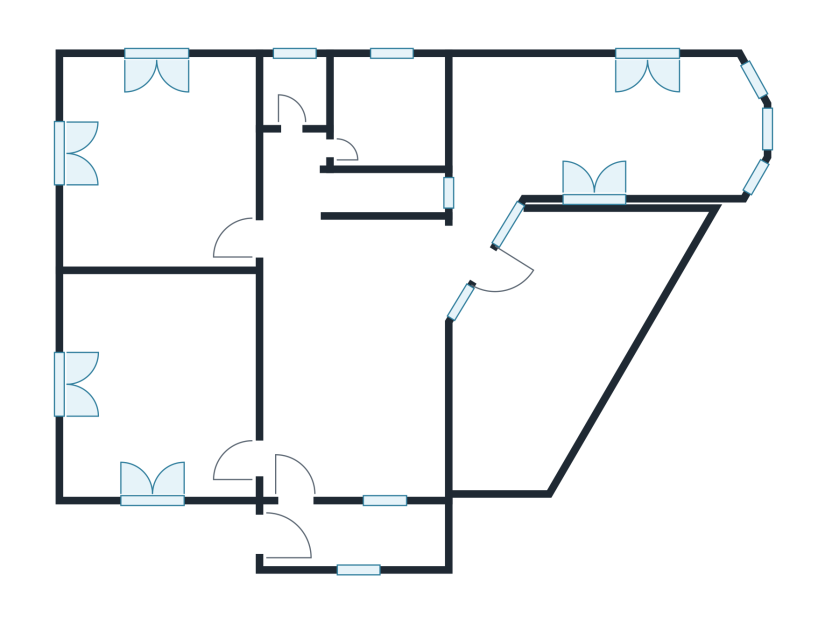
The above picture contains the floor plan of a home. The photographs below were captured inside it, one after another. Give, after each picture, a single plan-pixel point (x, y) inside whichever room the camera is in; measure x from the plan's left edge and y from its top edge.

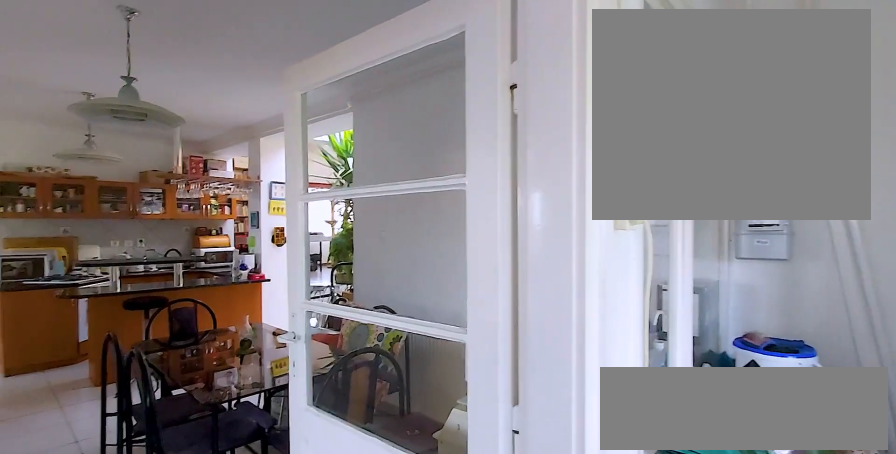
(355, 540)
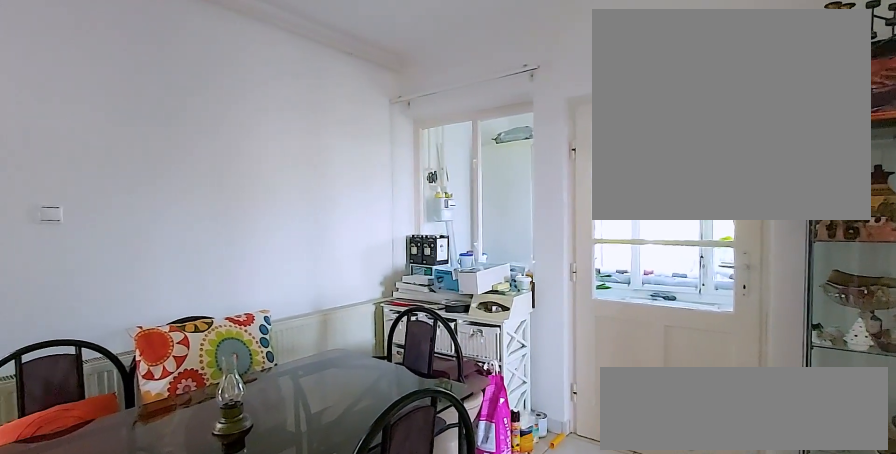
(355, 369)
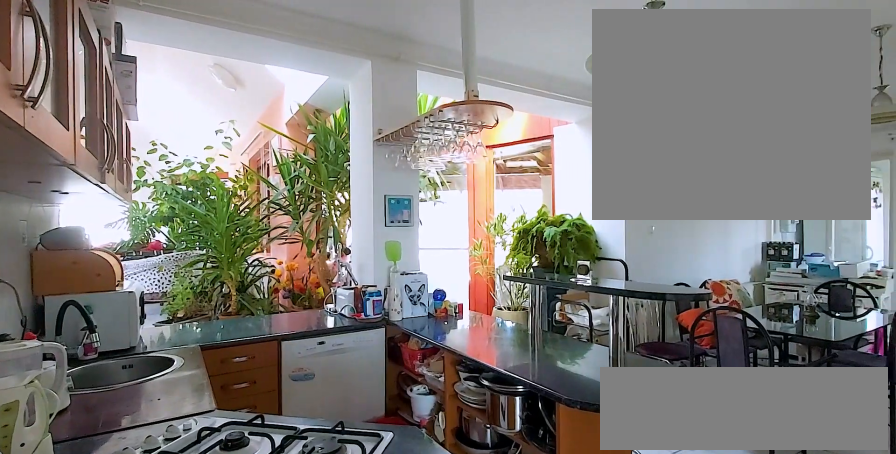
(355, 369)
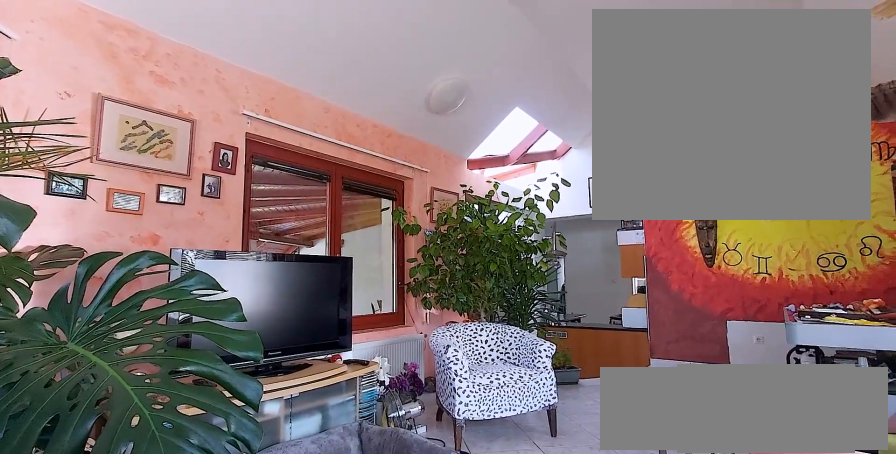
(615, 128)
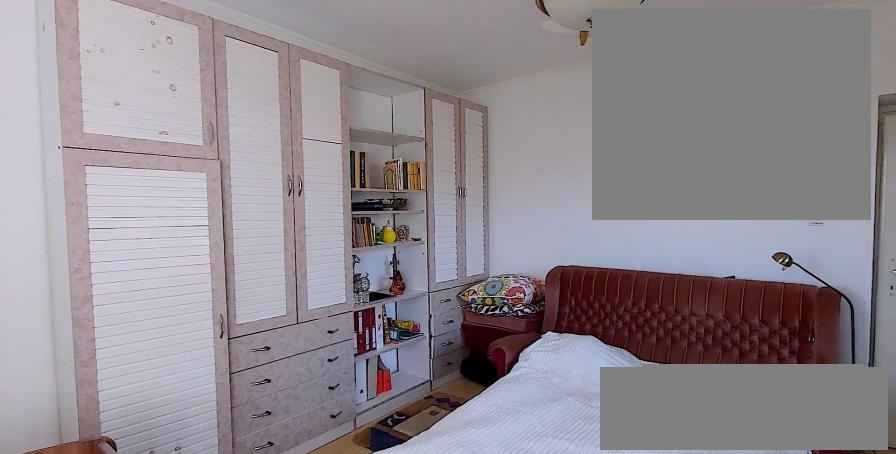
(163, 393)
